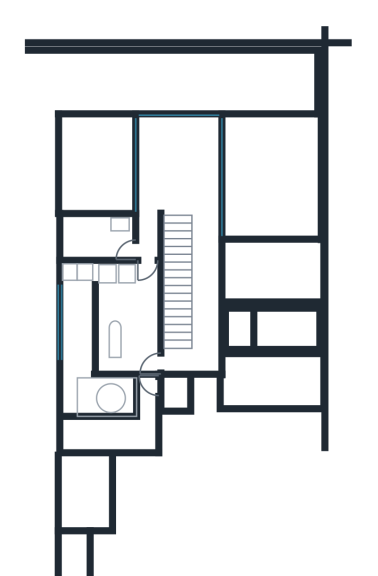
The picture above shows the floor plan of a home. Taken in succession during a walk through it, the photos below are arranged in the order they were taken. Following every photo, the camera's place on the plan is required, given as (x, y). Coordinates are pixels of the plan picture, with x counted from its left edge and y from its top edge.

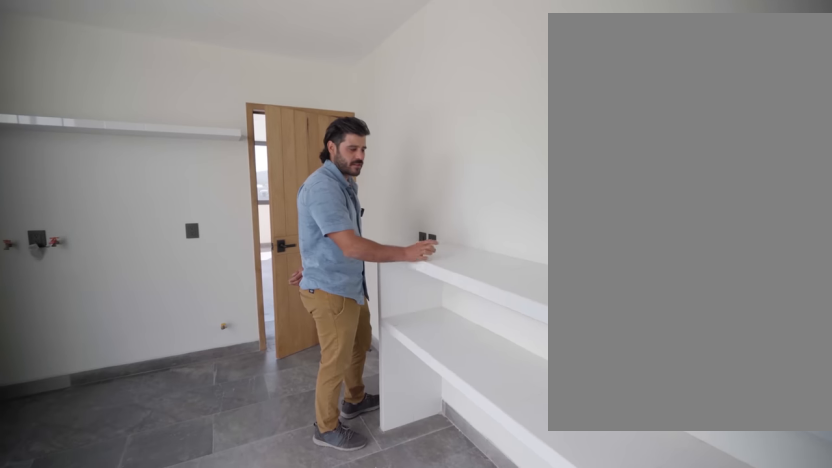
(139, 334)
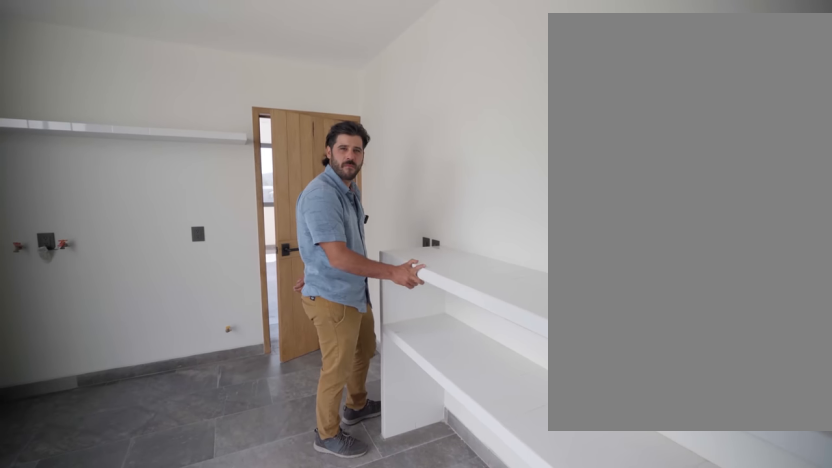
(139, 334)
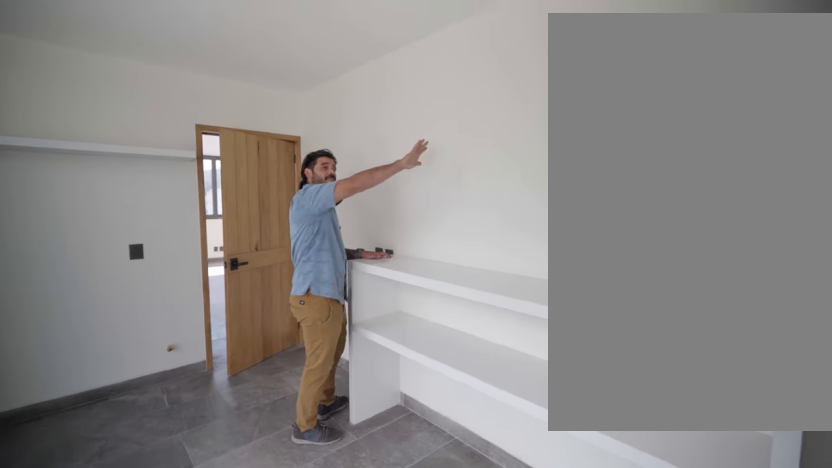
(139, 334)
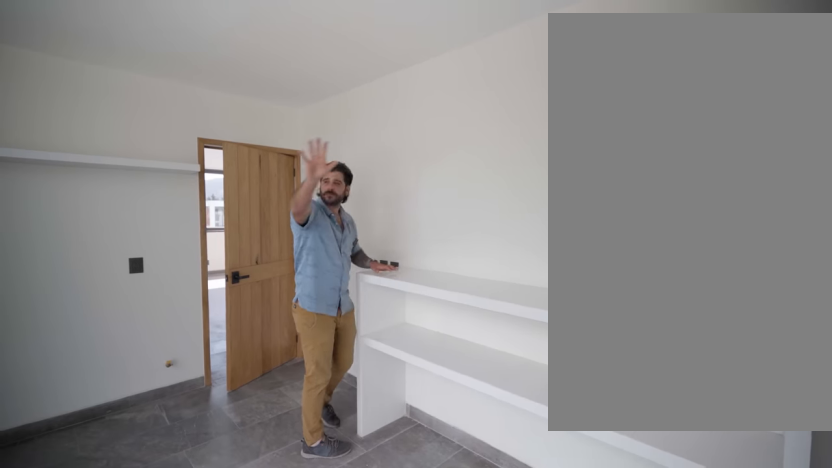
(139, 333)
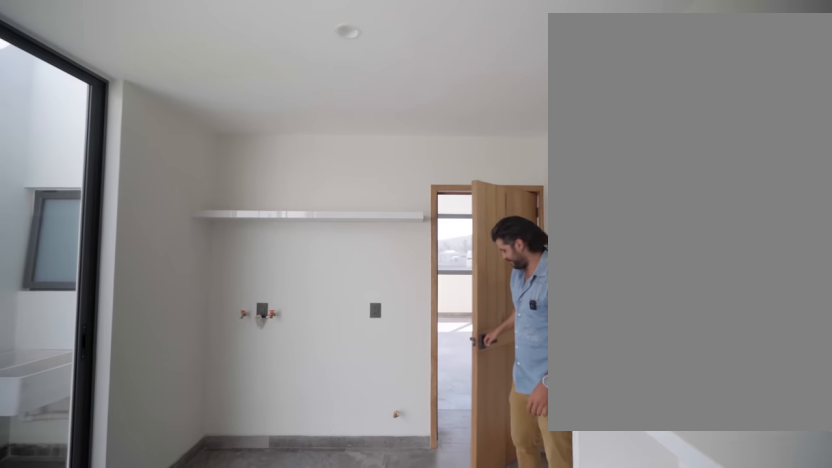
(139, 334)
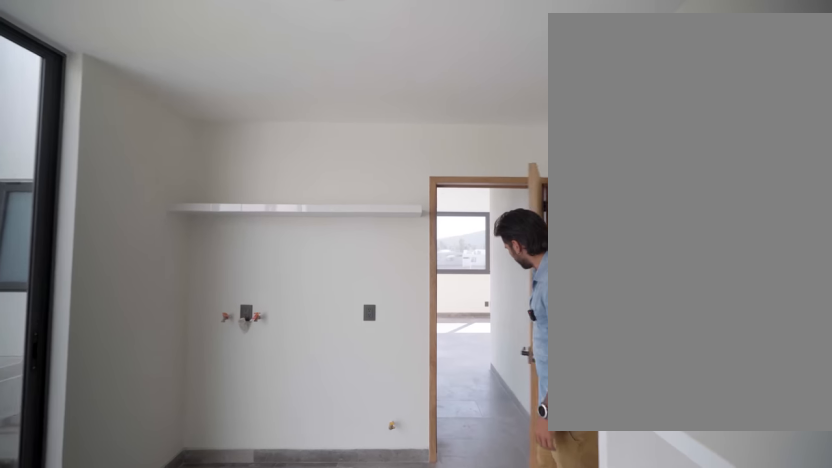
(140, 331)
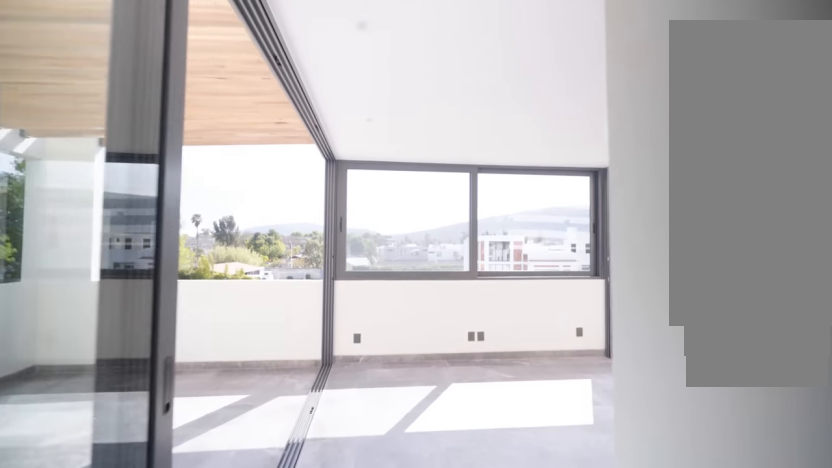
(149, 249)
